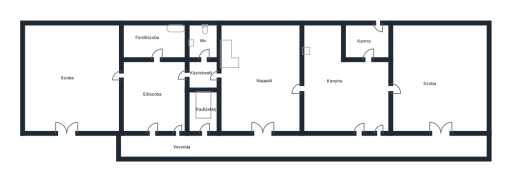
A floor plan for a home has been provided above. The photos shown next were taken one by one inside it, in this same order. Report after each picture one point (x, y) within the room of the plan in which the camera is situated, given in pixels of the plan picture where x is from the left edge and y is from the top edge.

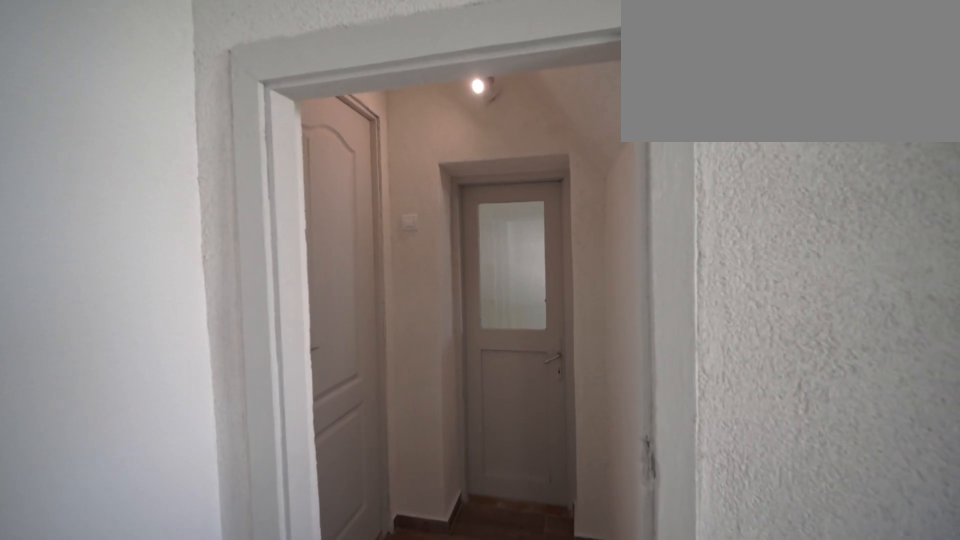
(205, 72)
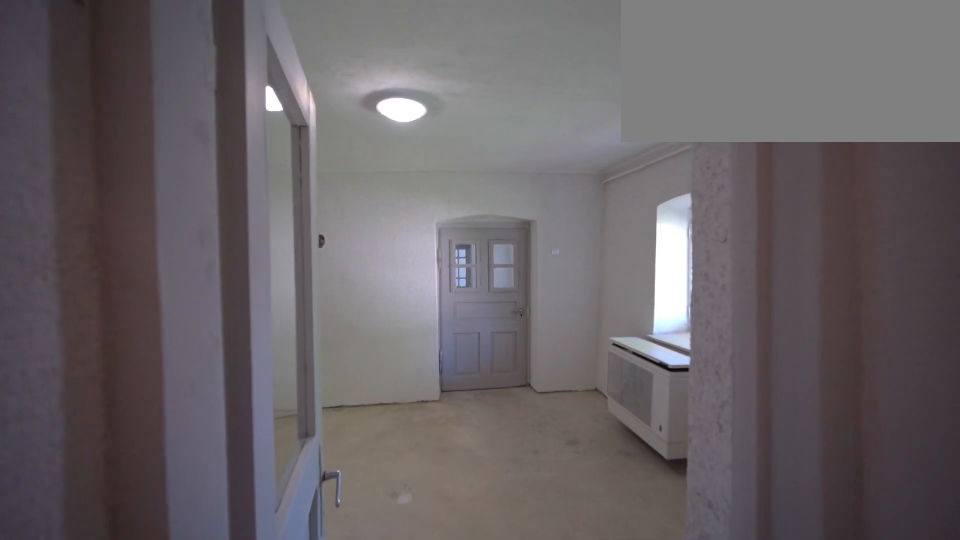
(257, 81)
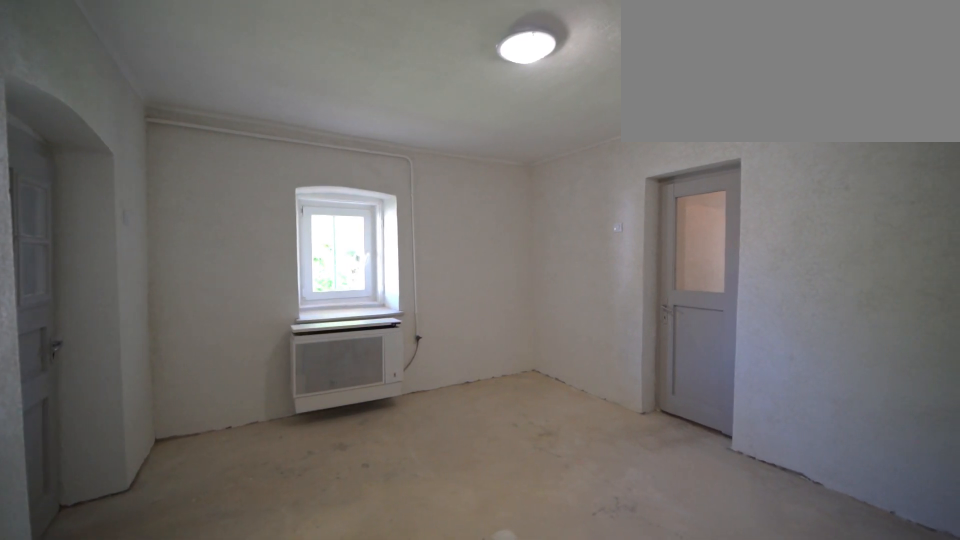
(257, 81)
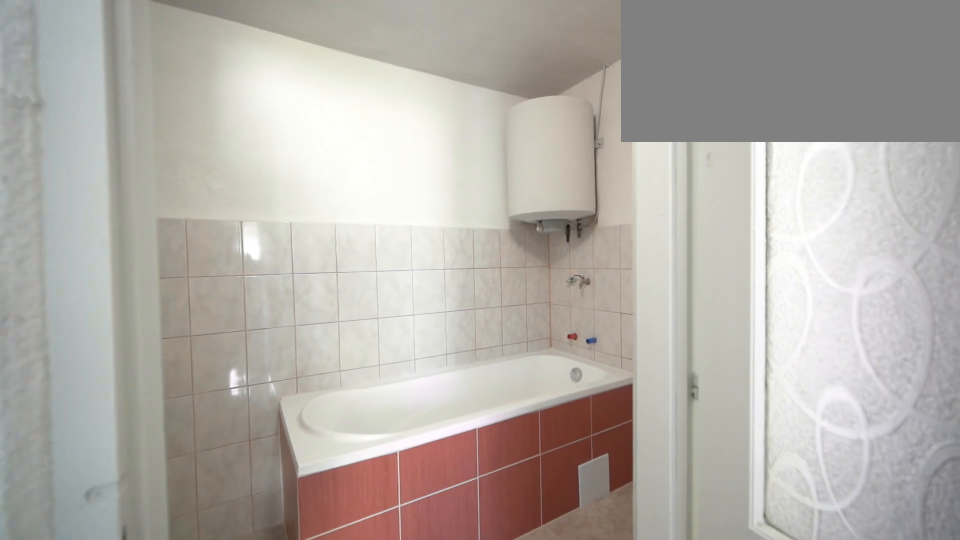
(155, 41)
